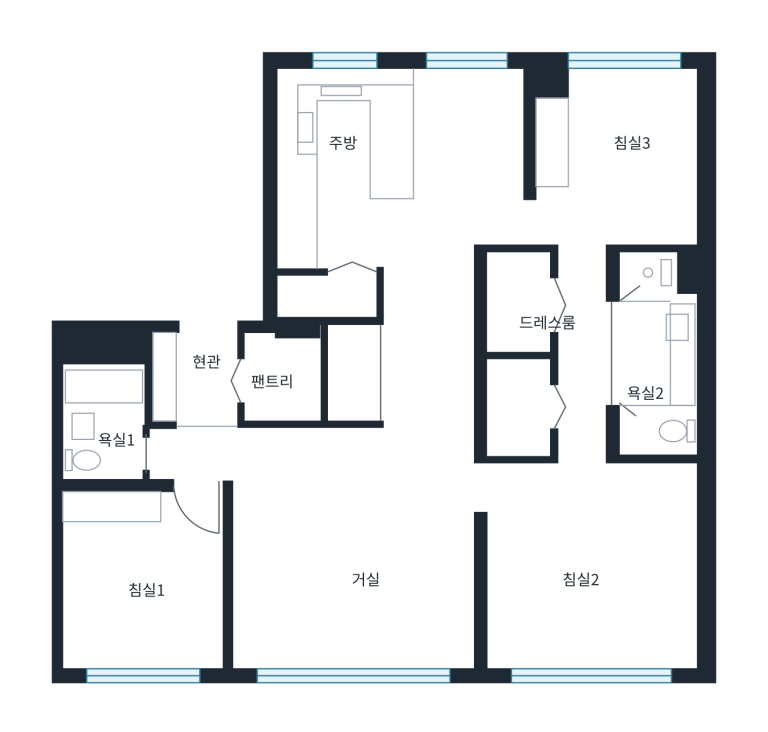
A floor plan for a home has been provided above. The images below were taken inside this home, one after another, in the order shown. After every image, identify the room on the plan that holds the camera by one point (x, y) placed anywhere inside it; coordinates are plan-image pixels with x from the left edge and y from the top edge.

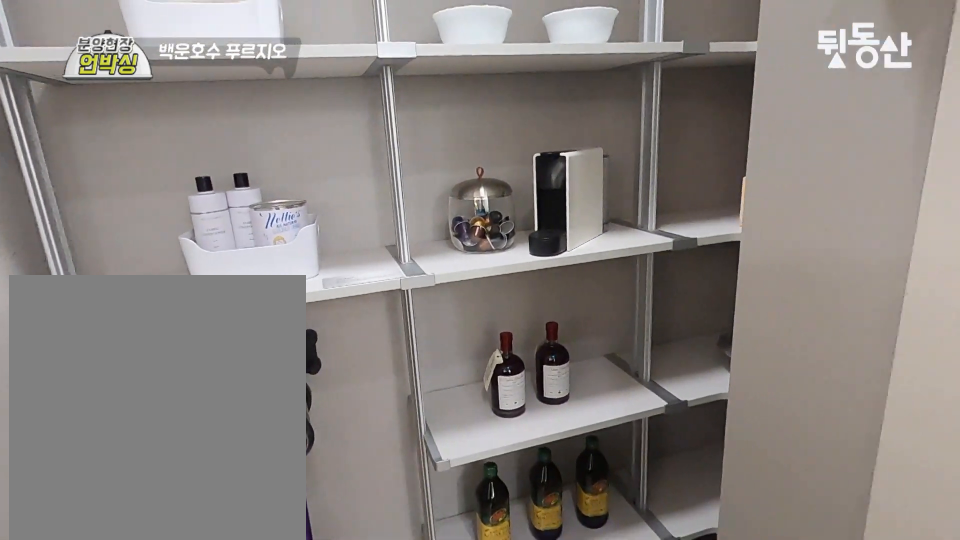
(354, 279)
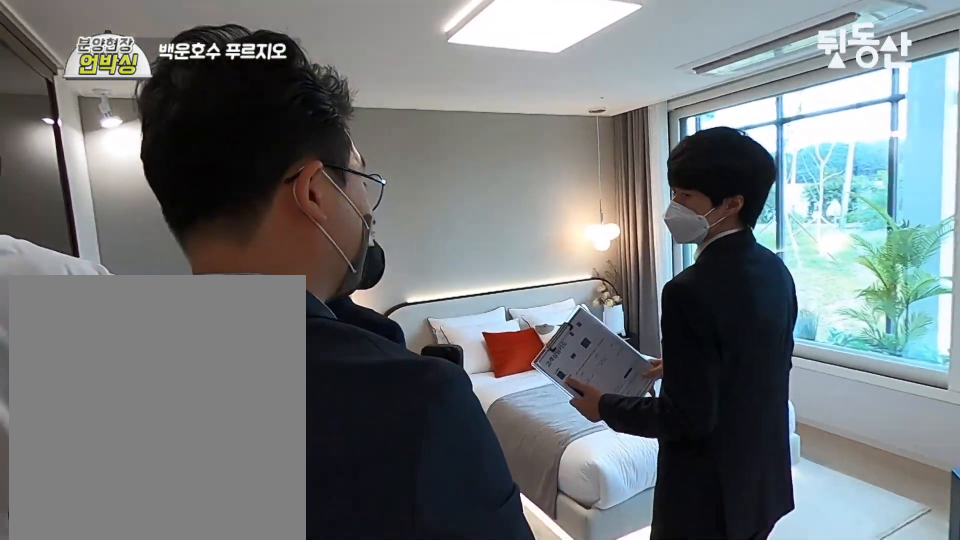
(590, 597)
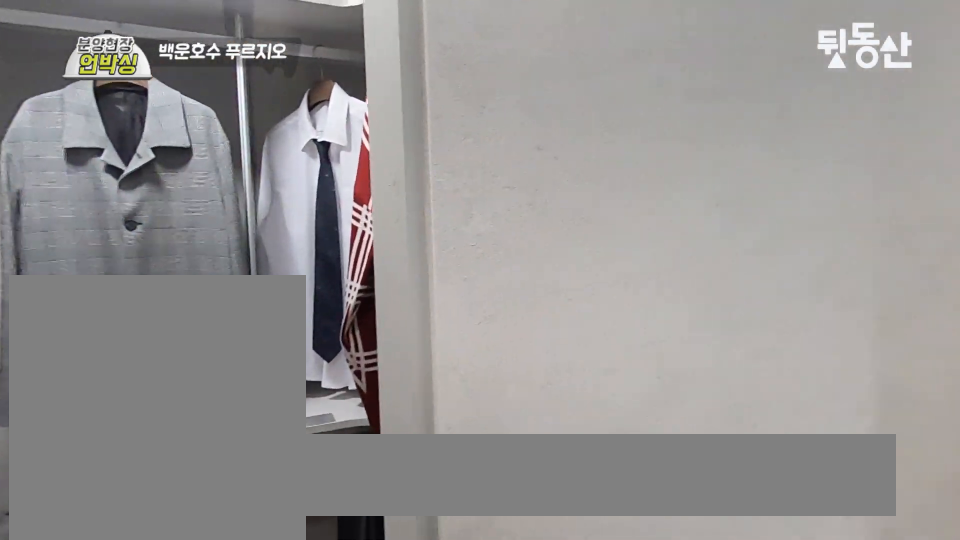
(576, 370)
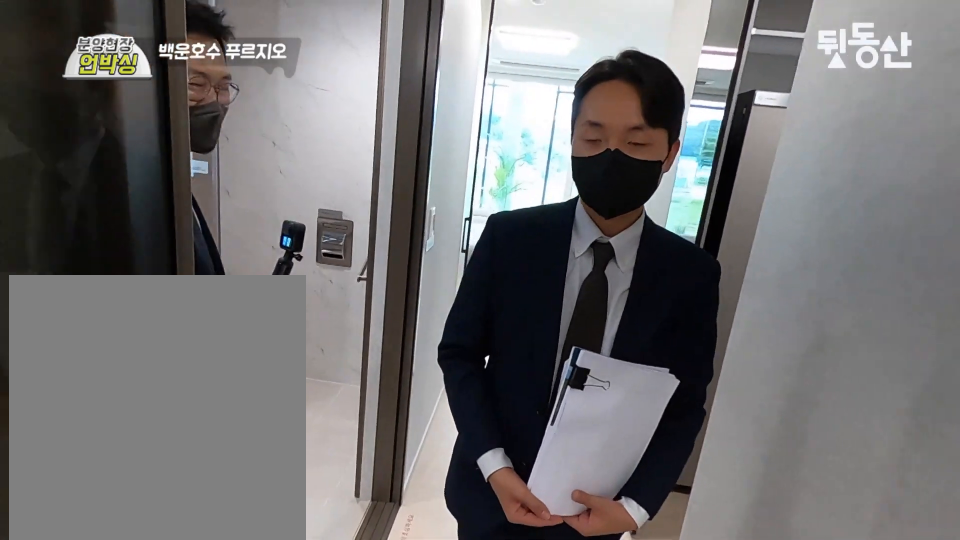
(575, 369)
